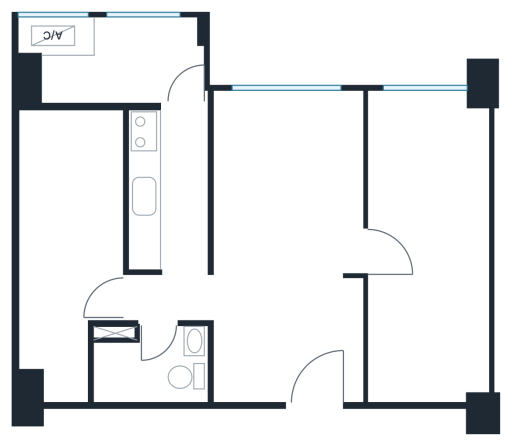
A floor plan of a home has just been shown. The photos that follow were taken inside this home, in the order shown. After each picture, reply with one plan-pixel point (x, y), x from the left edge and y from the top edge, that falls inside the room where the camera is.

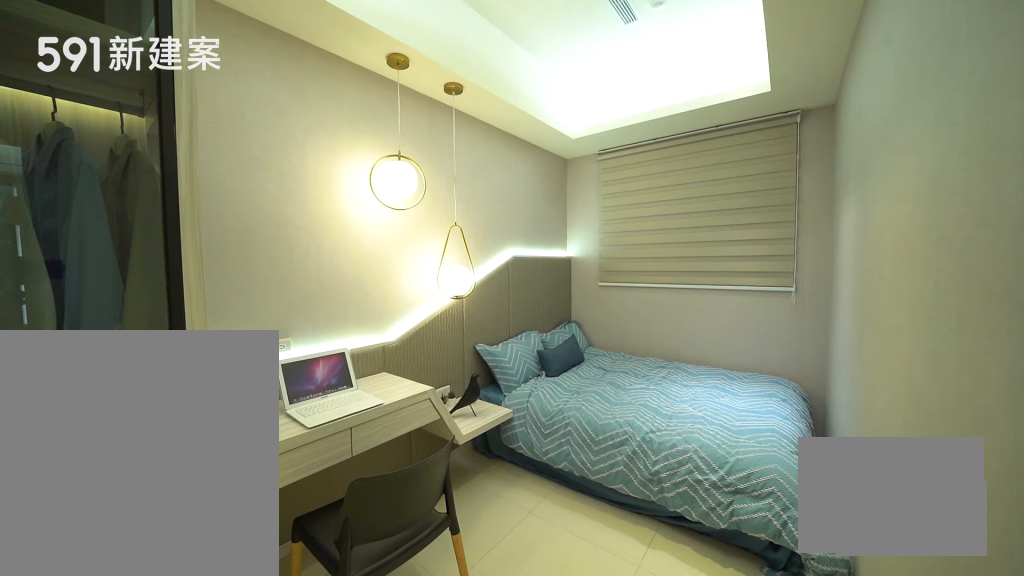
(66, 240)
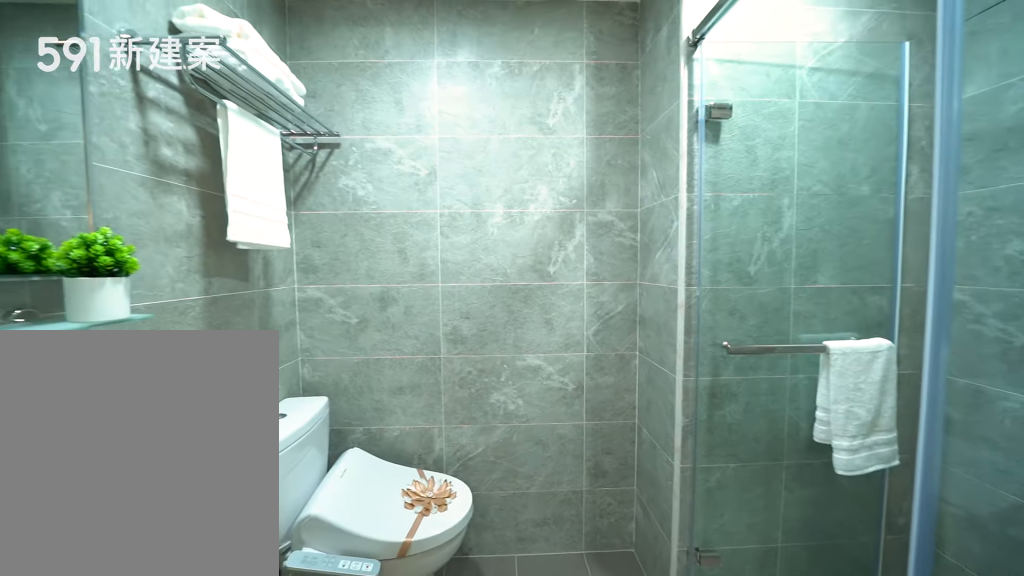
(151, 365)
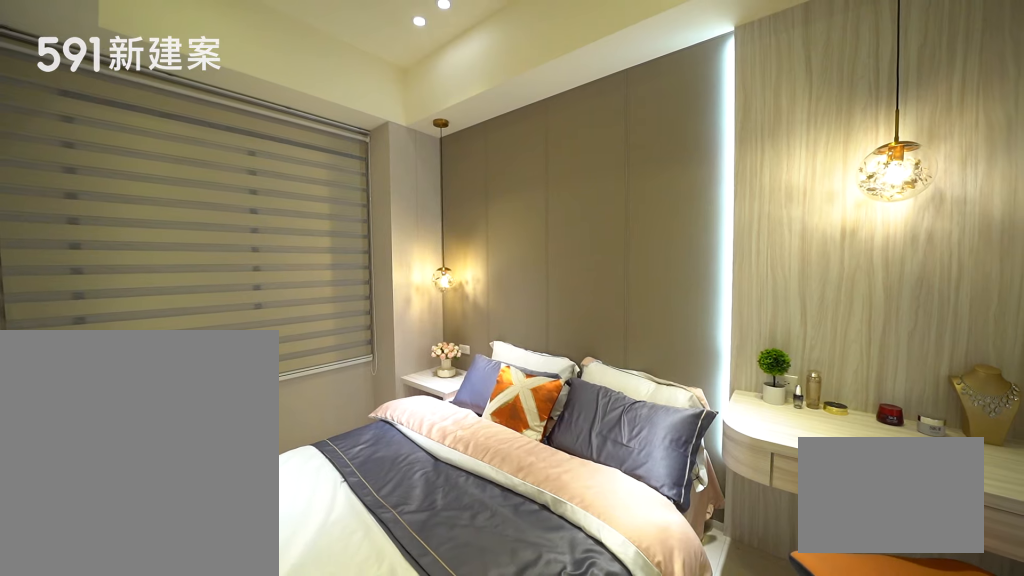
(432, 247)
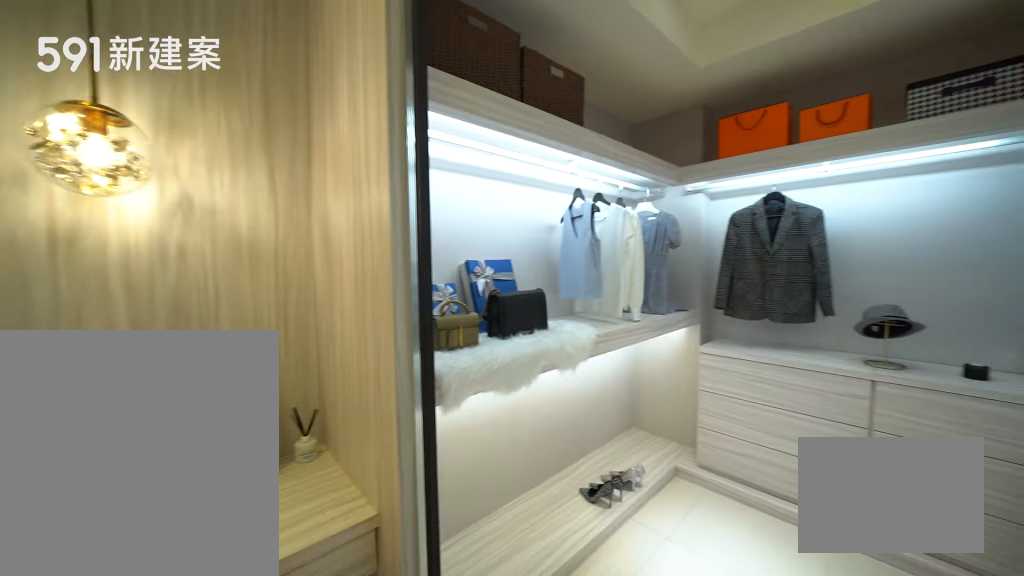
(432, 247)
